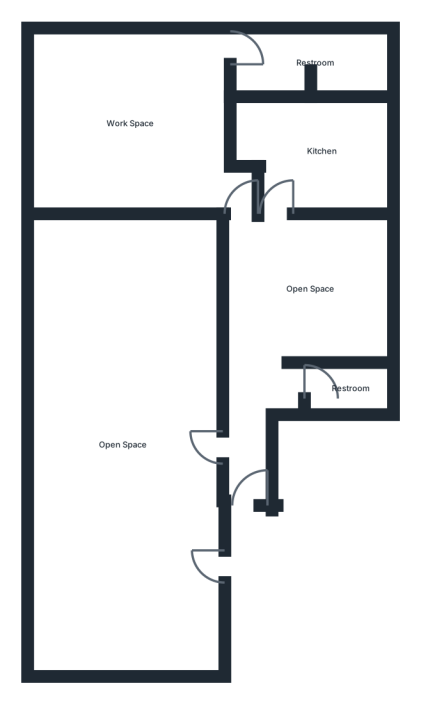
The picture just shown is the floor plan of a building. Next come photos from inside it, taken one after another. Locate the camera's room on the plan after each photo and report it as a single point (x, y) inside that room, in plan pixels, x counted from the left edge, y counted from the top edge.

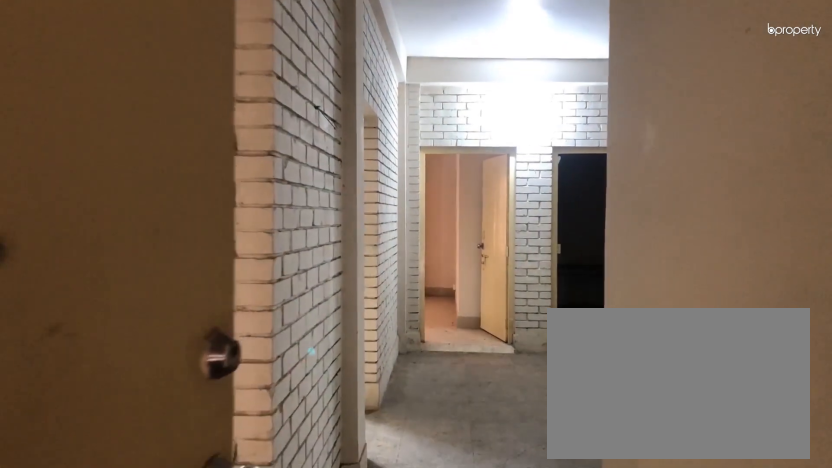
(245, 468)
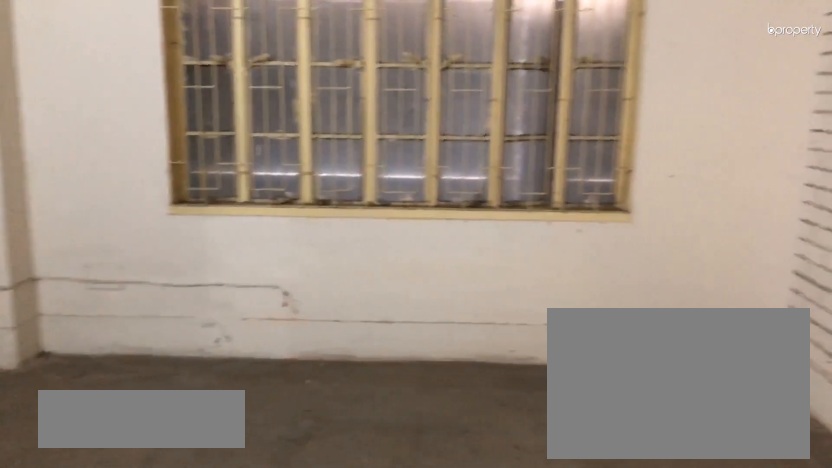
(310, 289)
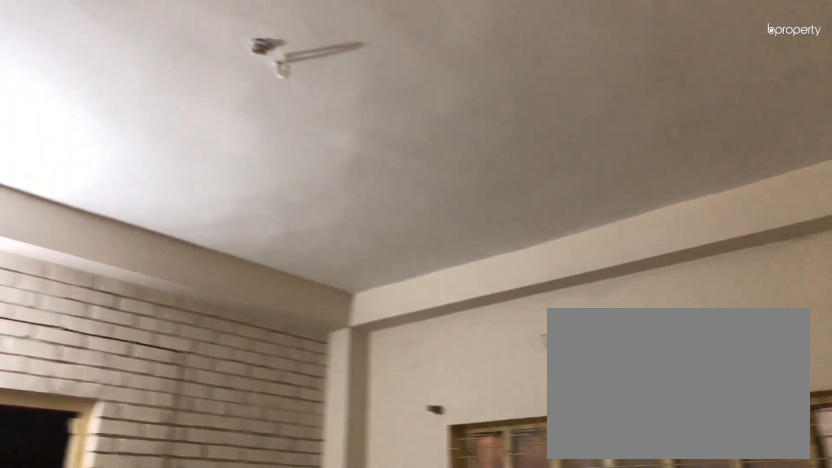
(310, 289)
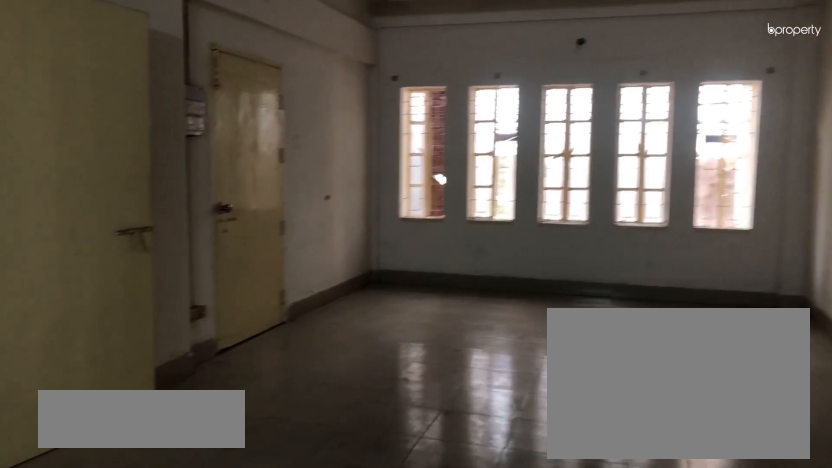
(122, 445)
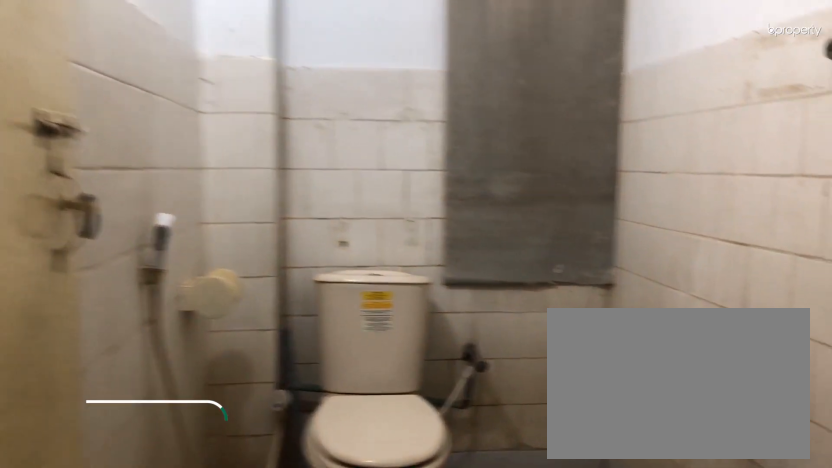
(351, 389)
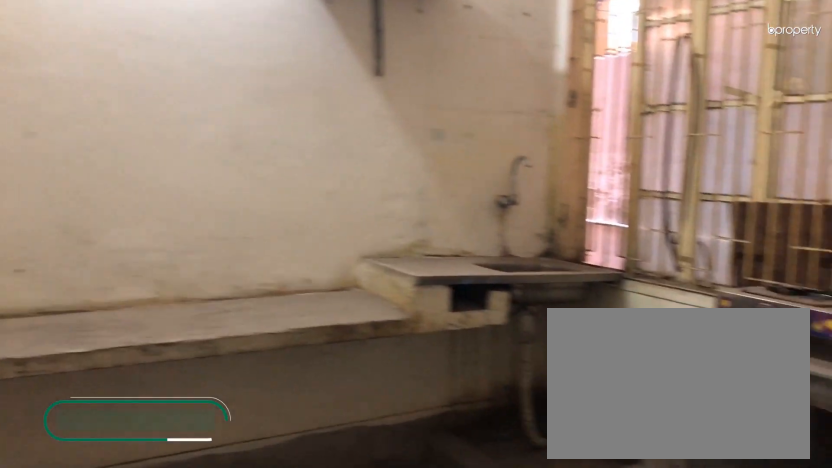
(323, 151)
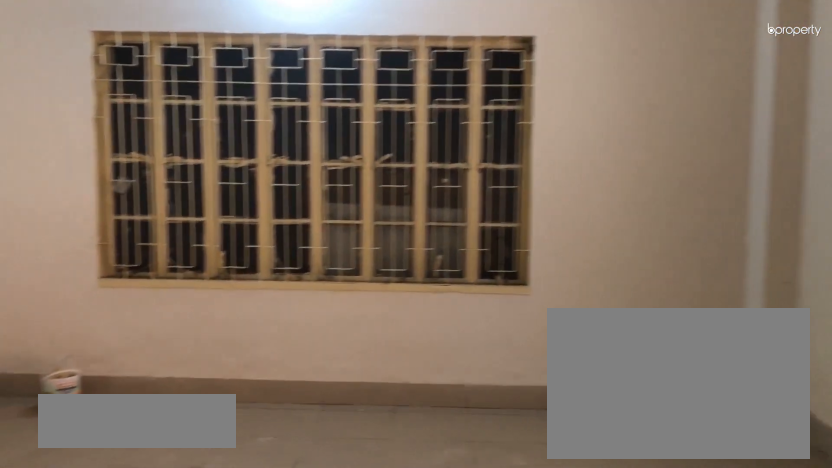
(129, 124)
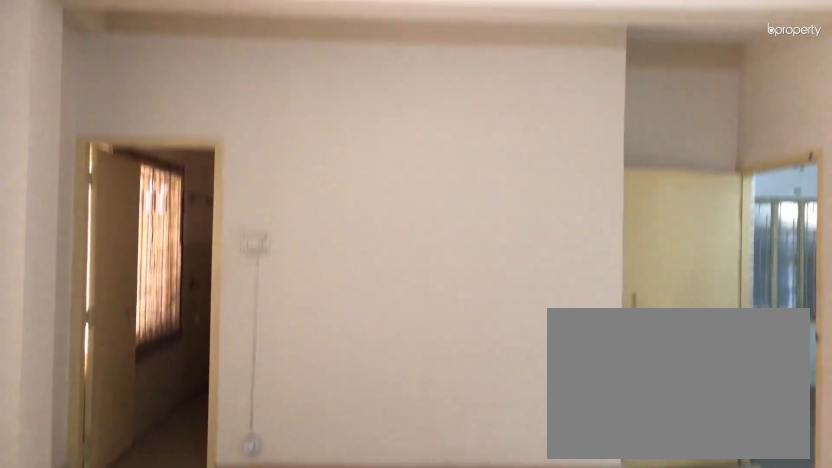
(129, 124)
